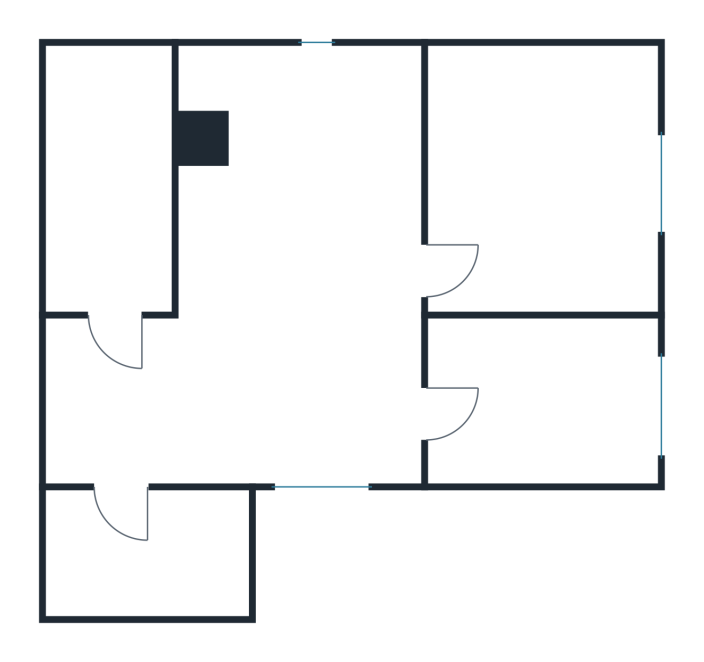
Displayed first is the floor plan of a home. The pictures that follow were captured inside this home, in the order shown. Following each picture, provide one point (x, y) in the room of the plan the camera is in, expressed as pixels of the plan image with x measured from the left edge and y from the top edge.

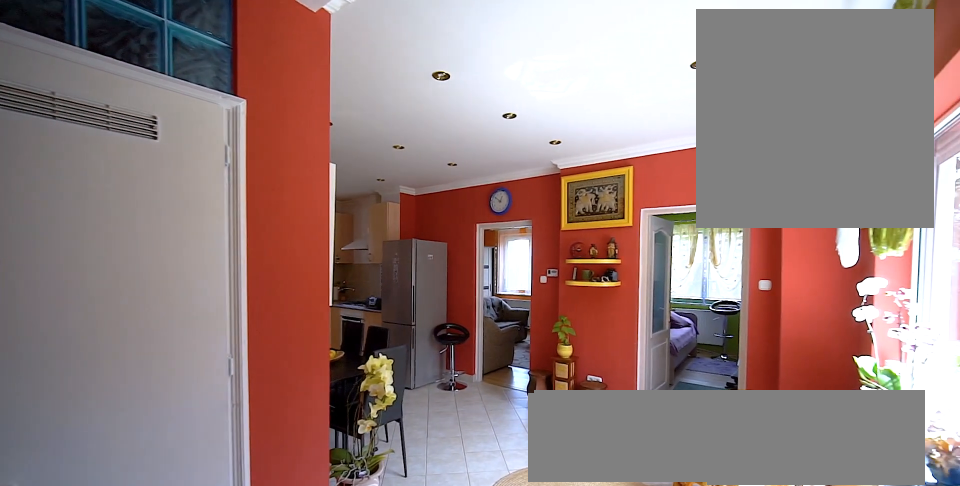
(306, 301)
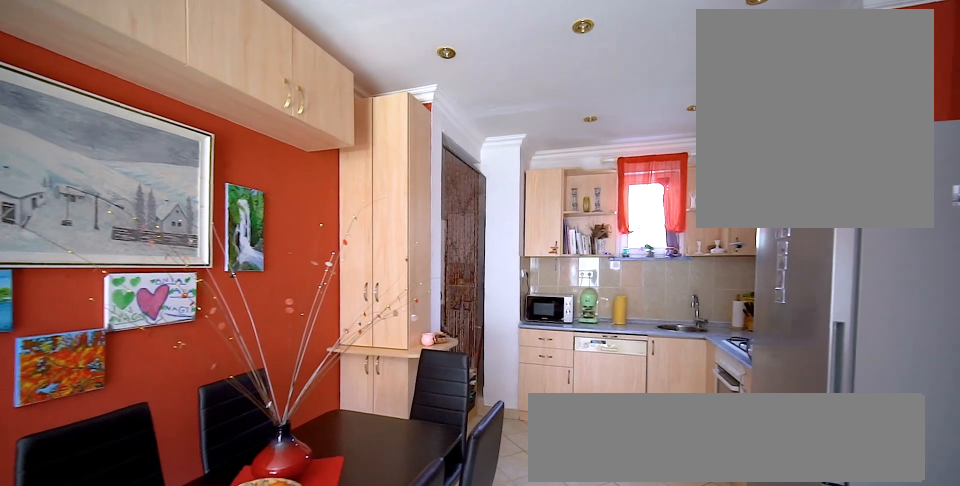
(306, 301)
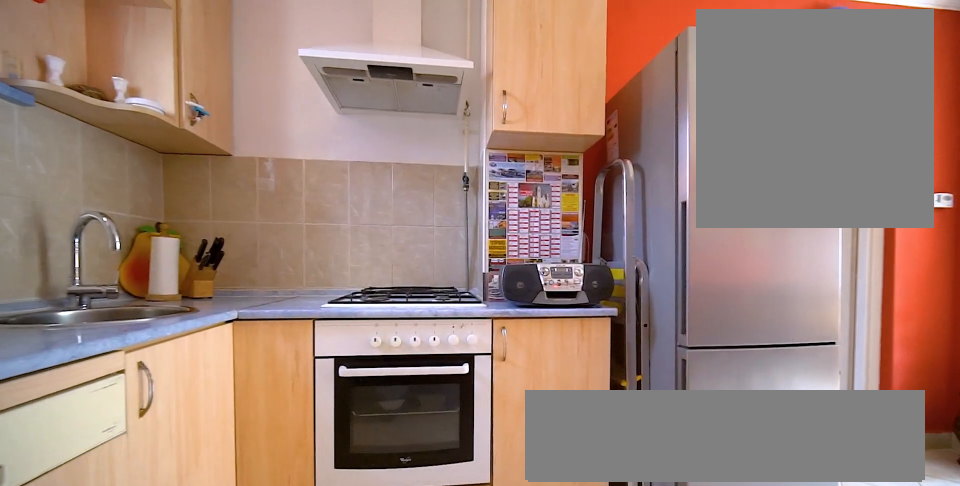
(306, 301)
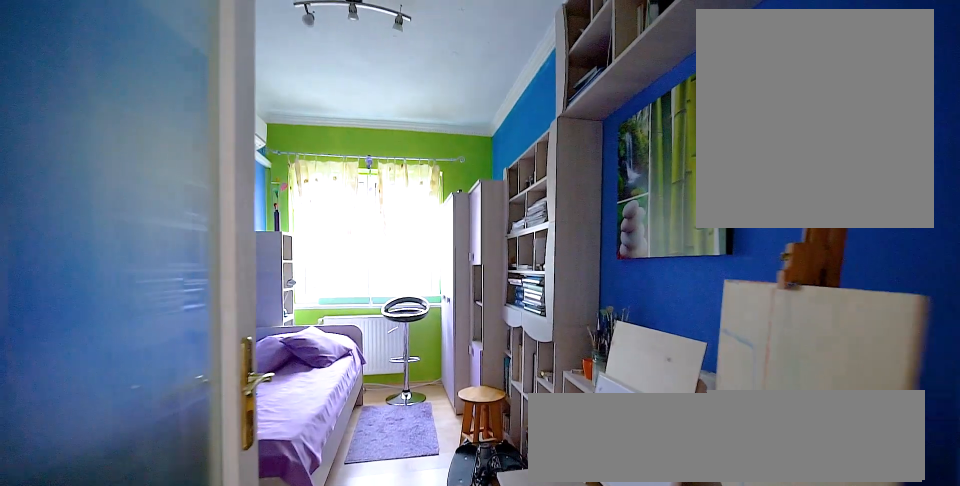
(545, 400)
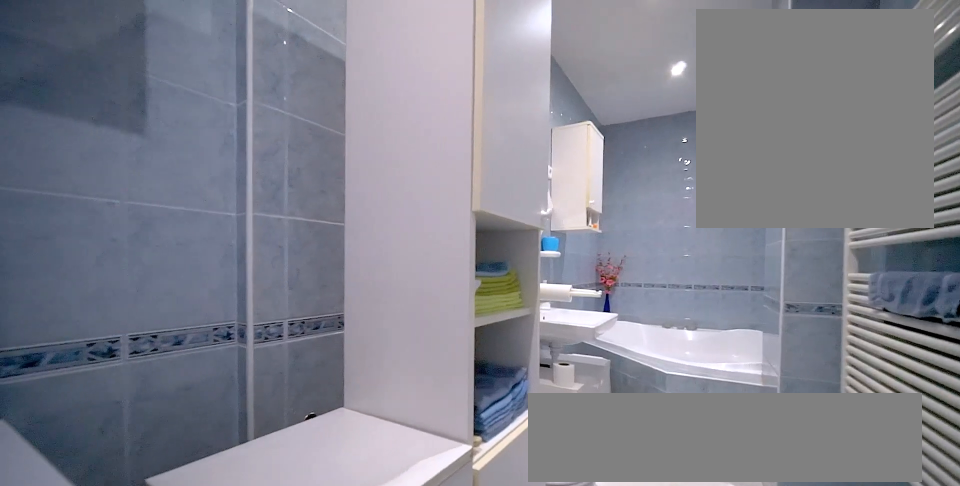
(111, 199)
